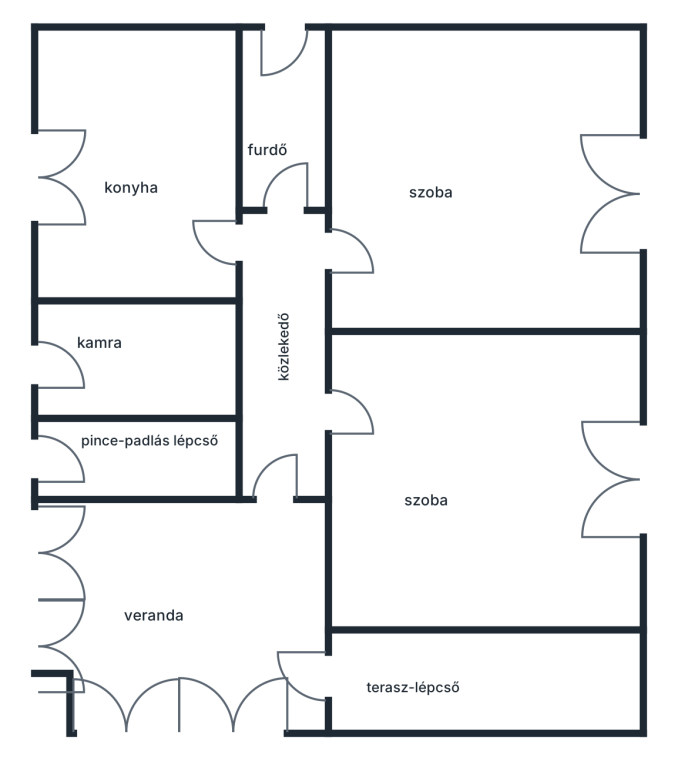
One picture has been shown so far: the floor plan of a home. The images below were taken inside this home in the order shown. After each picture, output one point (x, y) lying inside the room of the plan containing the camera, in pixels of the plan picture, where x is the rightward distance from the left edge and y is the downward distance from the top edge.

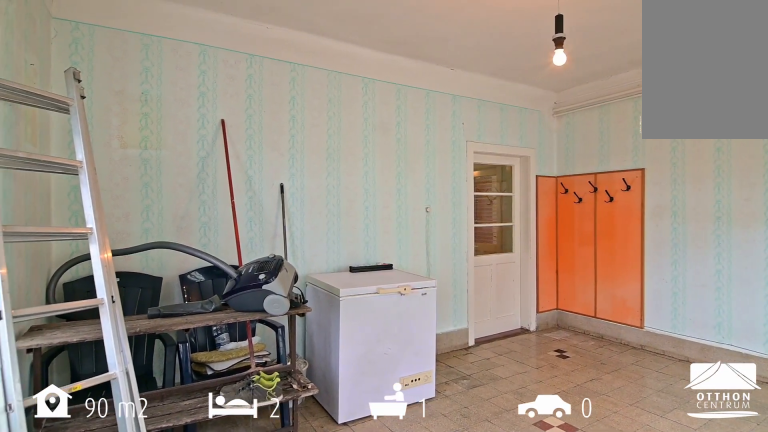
(233, 604)
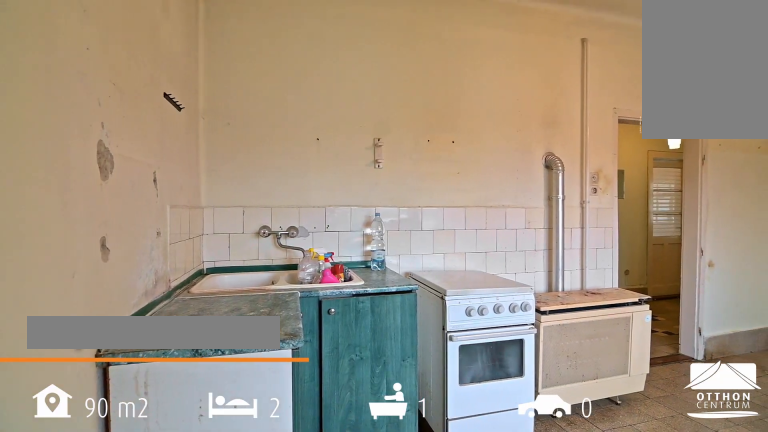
(156, 154)
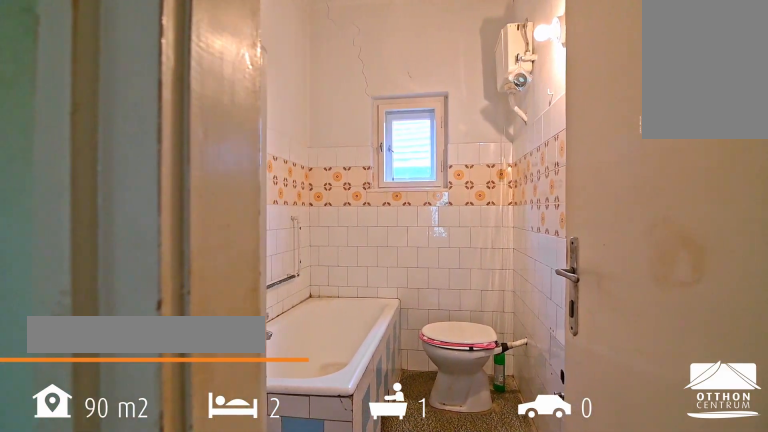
(288, 165)
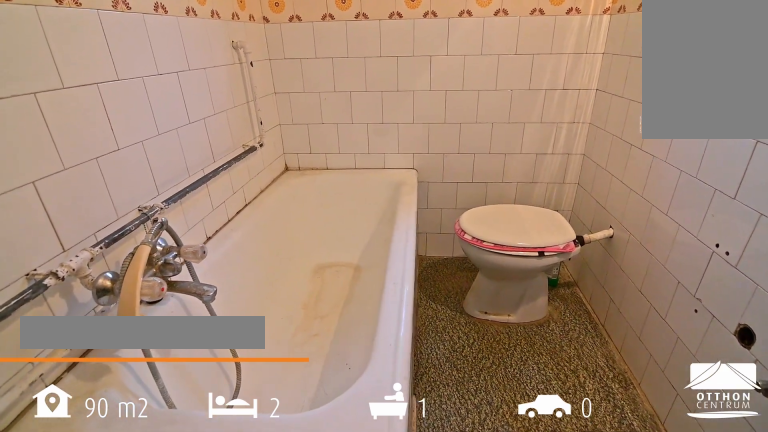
(288, 164)
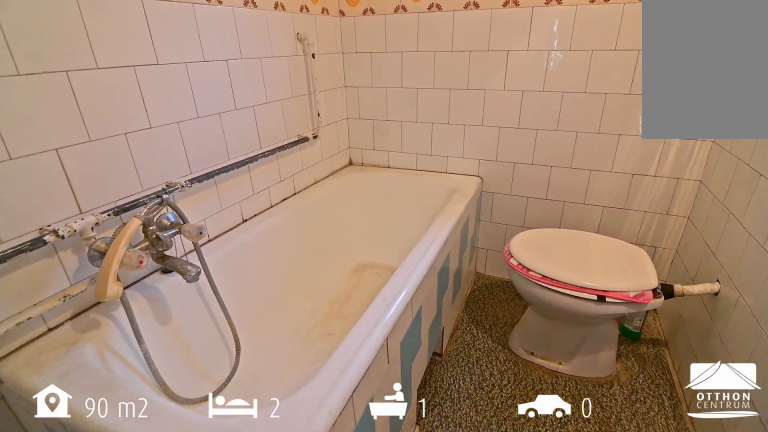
(288, 164)
